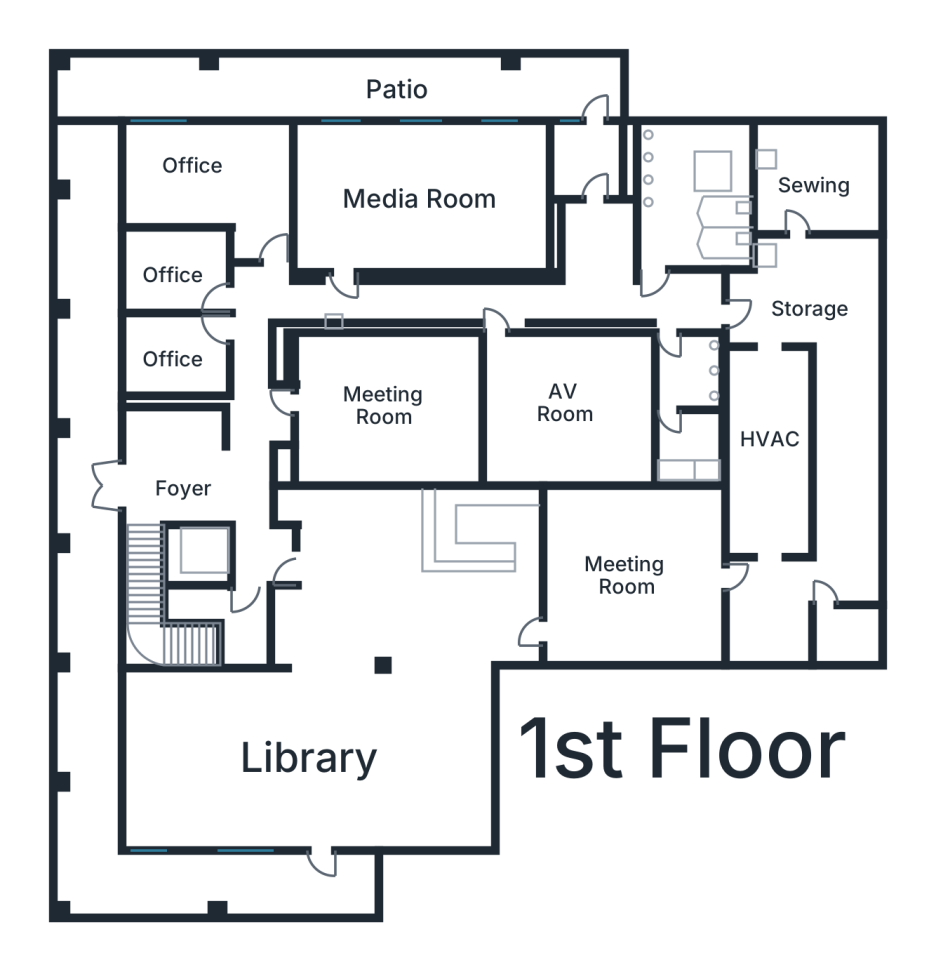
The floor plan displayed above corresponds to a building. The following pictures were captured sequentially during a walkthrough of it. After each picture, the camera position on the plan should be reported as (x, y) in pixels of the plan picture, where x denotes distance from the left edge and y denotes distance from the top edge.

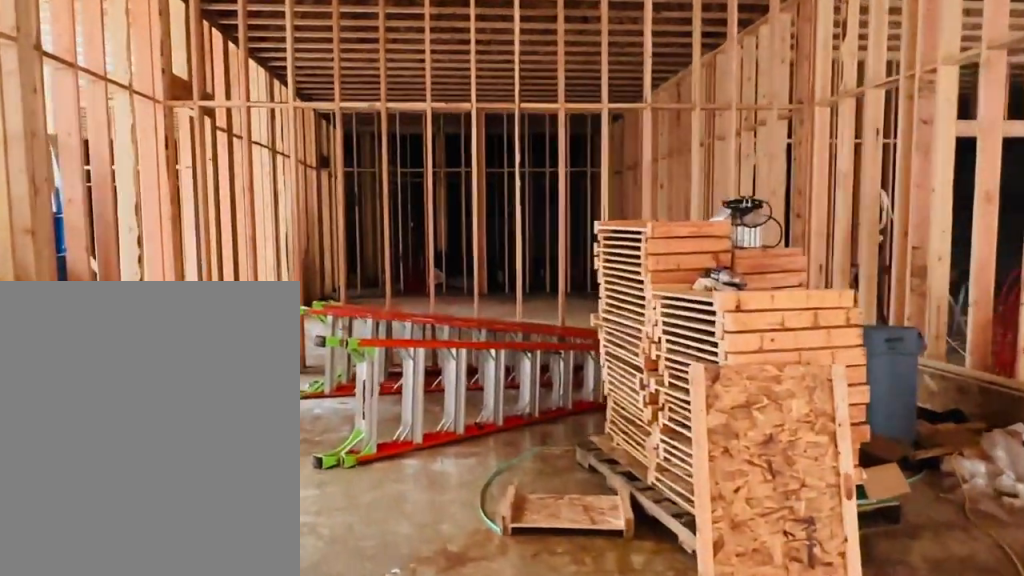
(303, 388)
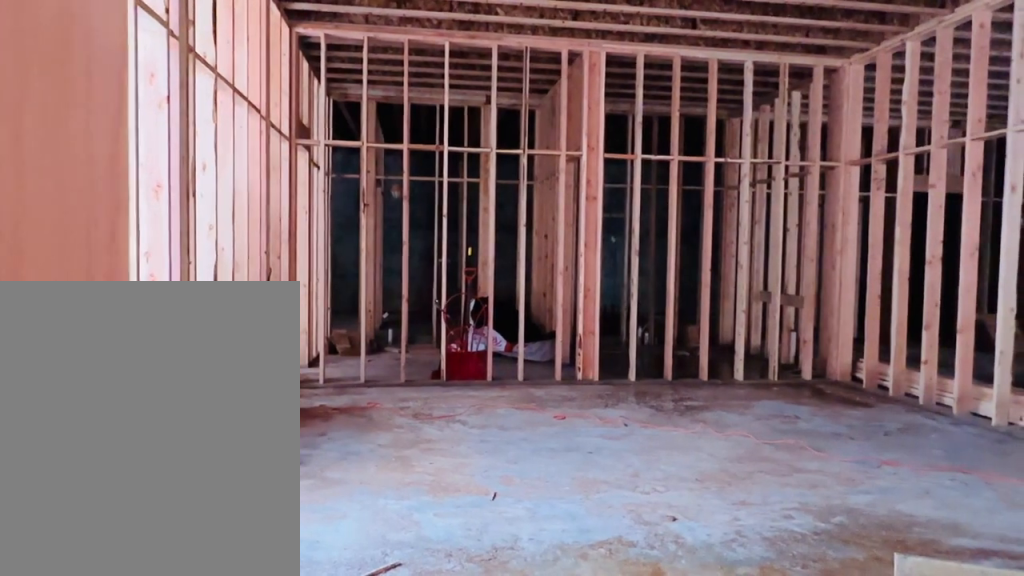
(458, 388)
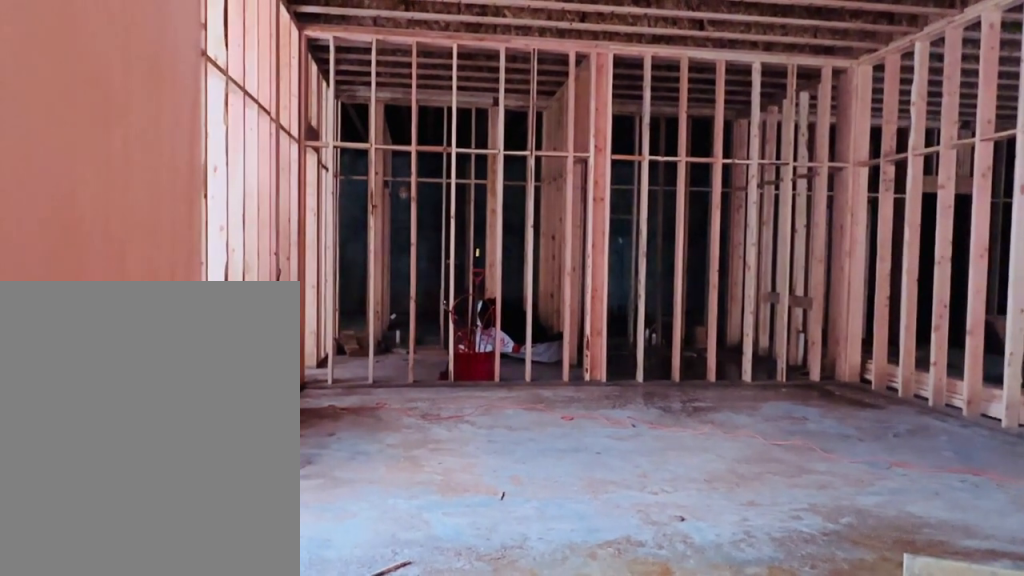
(458, 388)
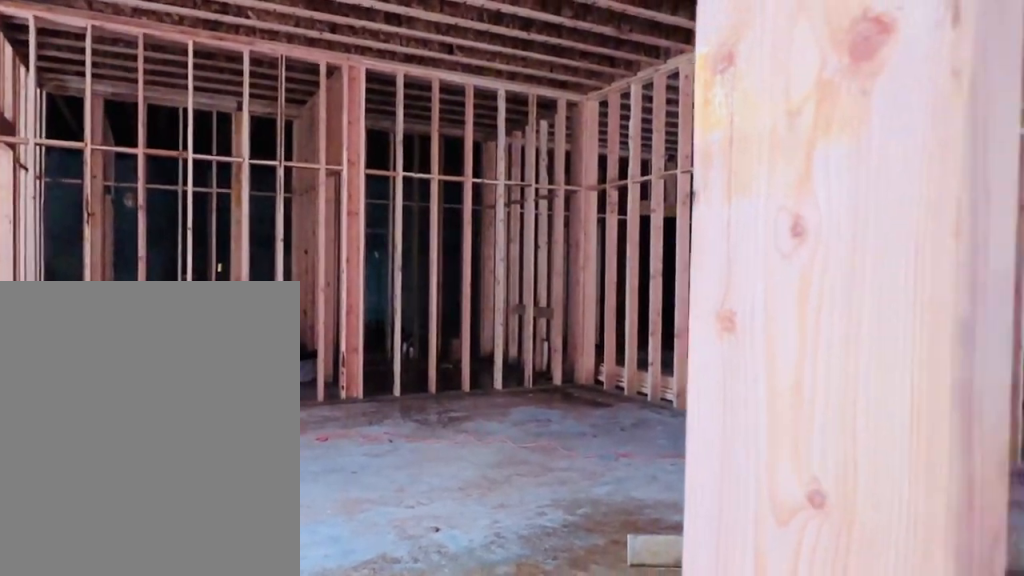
(458, 388)
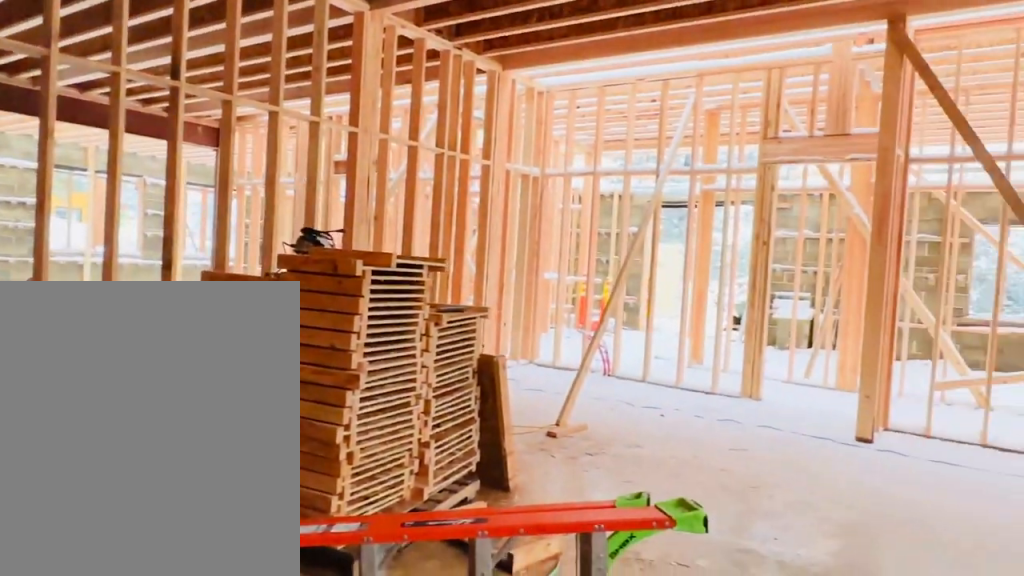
(459, 389)
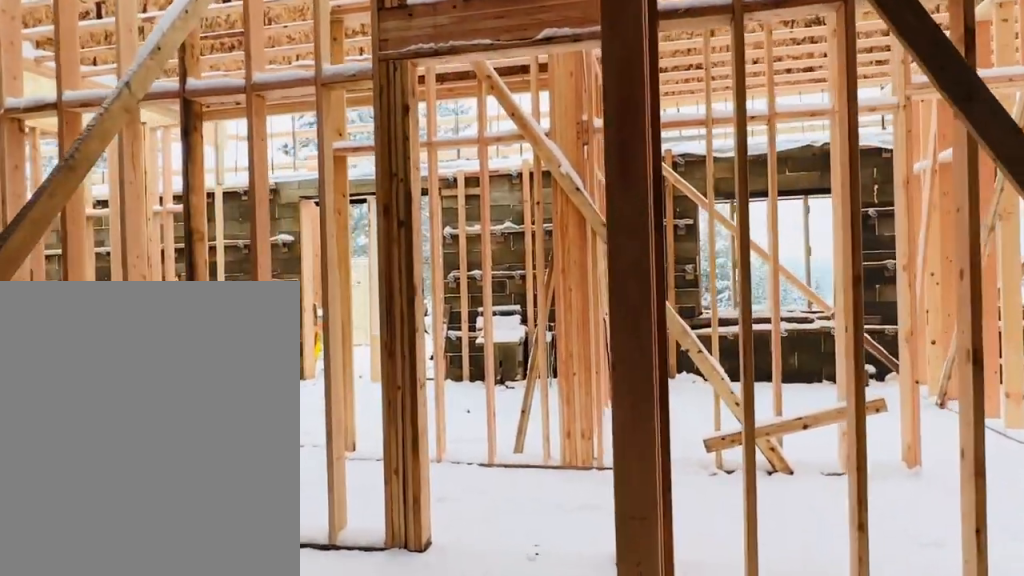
(340, 389)
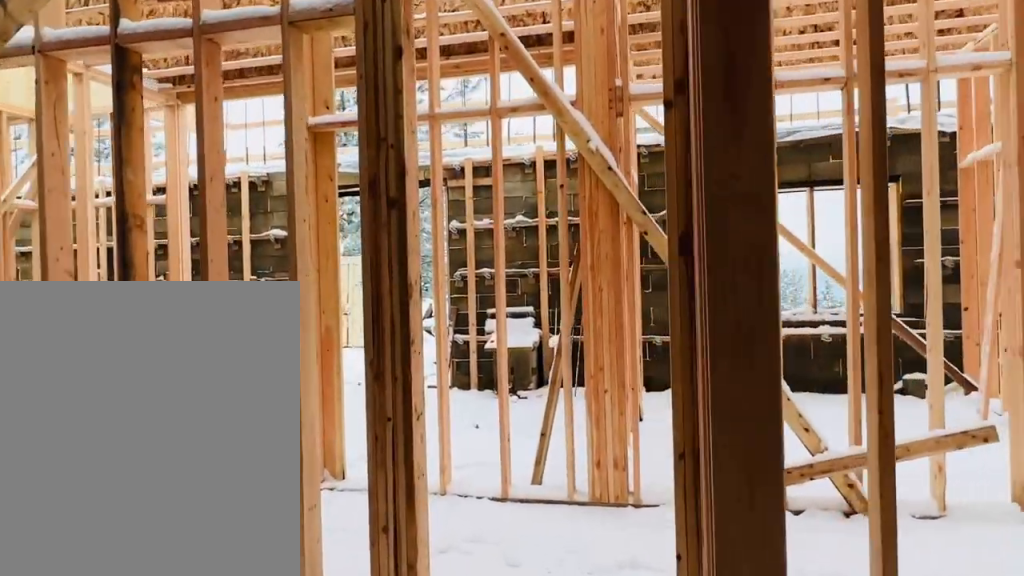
(317, 391)
